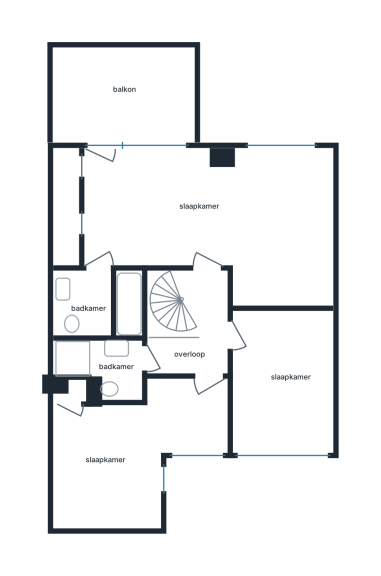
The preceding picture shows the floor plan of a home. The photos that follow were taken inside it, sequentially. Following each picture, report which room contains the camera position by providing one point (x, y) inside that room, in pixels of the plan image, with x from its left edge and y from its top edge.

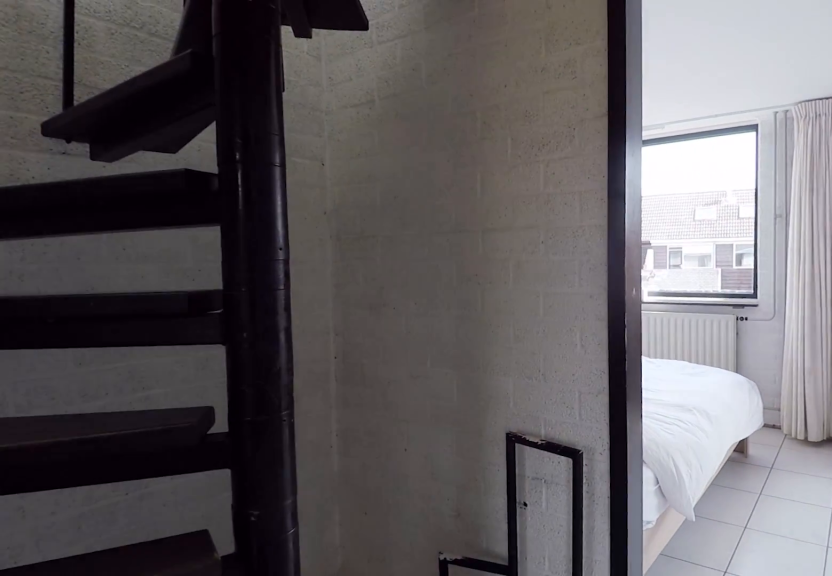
(194, 328)
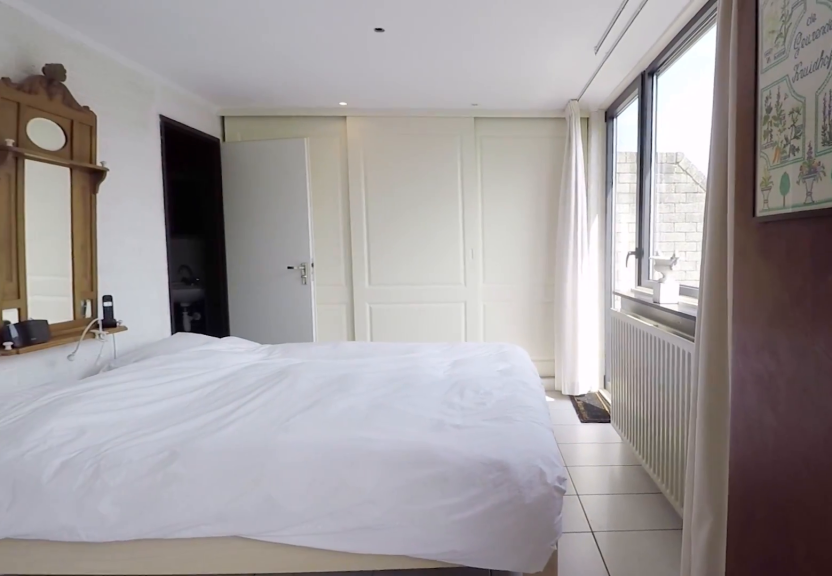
(216, 222)
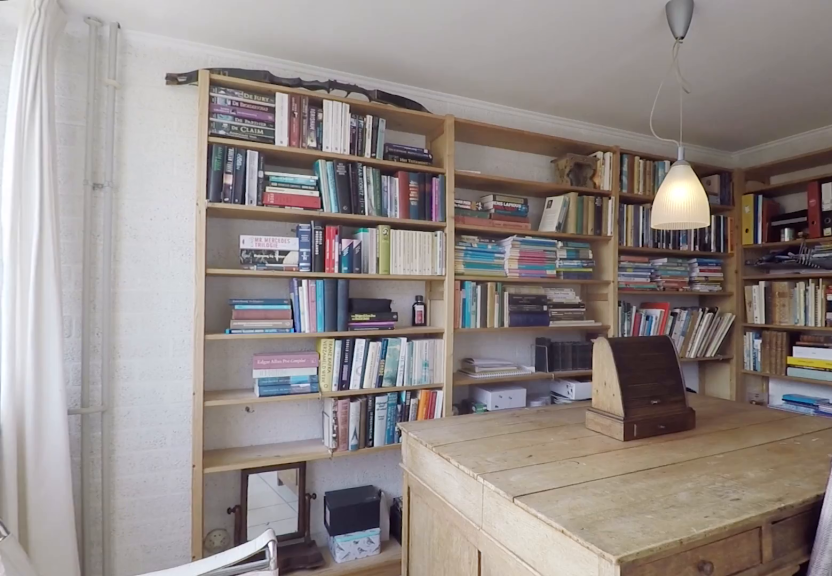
(216, 222)
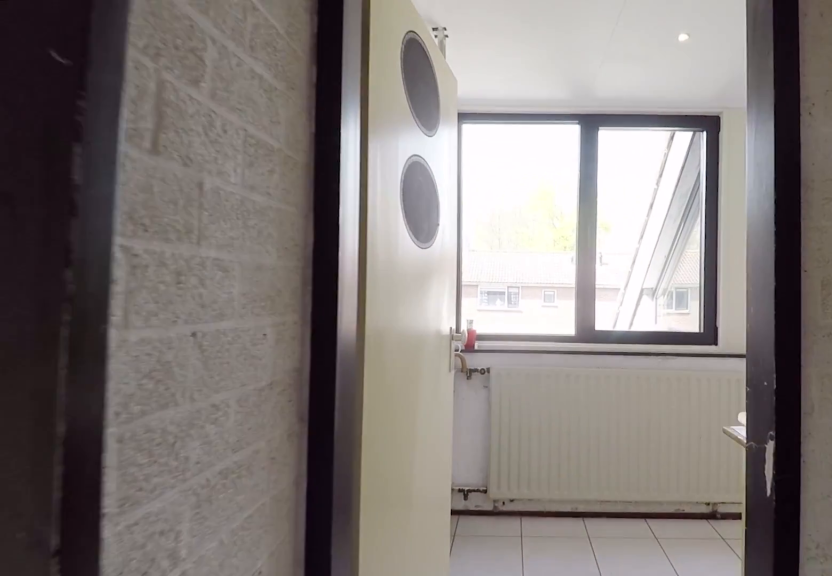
(194, 329)
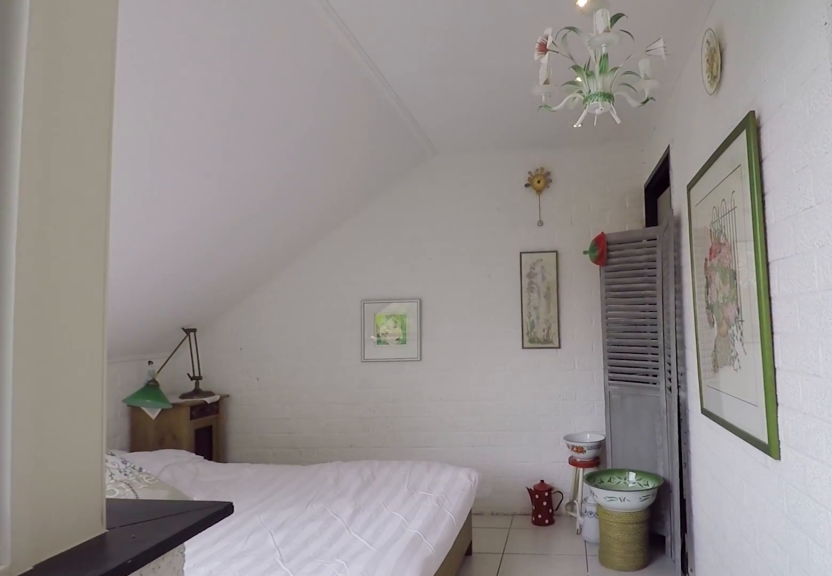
(136, 439)
